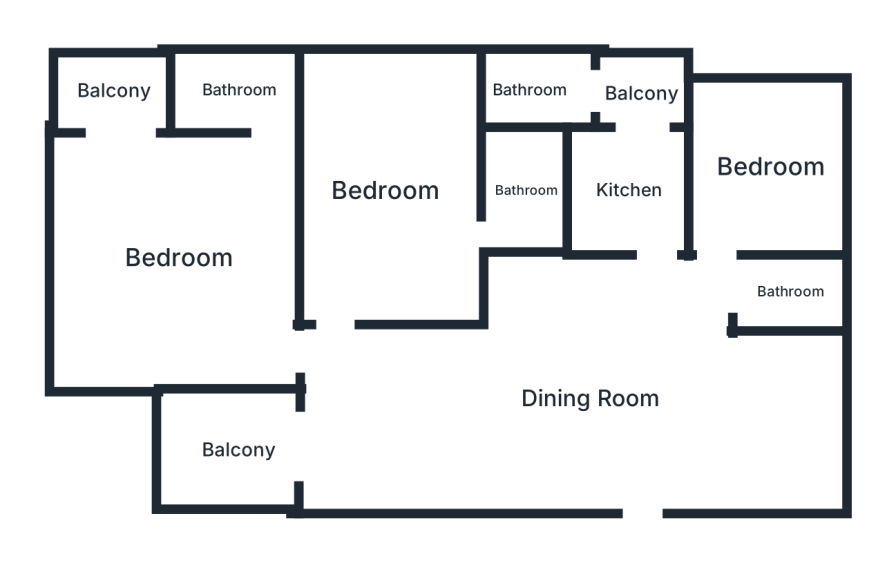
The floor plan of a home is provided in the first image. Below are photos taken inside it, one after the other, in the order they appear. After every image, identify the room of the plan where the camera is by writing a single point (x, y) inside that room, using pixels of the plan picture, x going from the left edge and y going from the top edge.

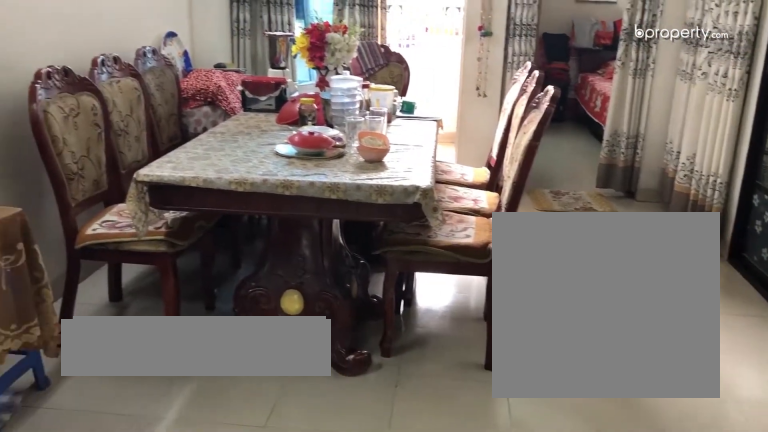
(610, 374)
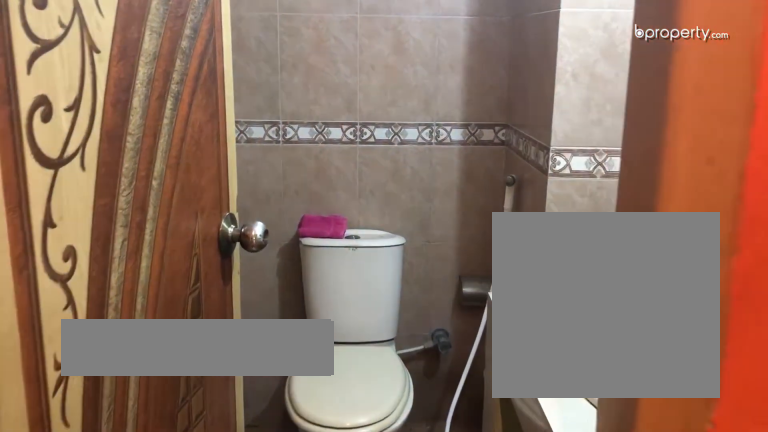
(787, 289)
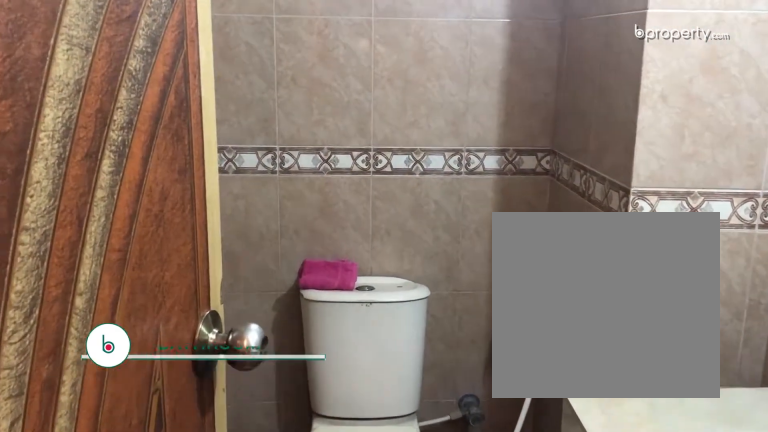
(787, 289)
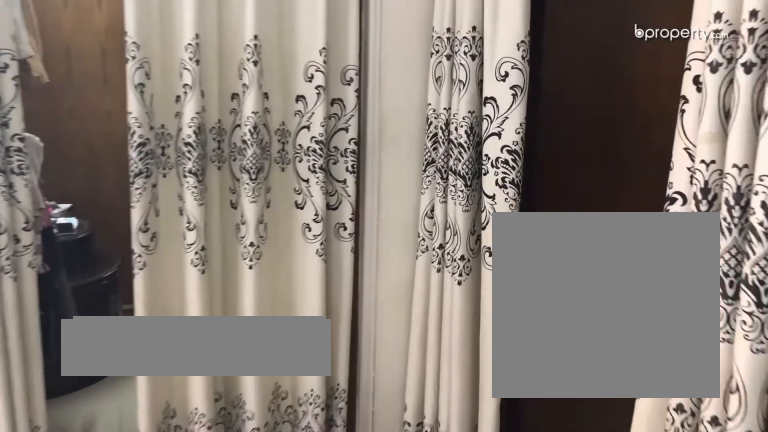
(394, 197)
